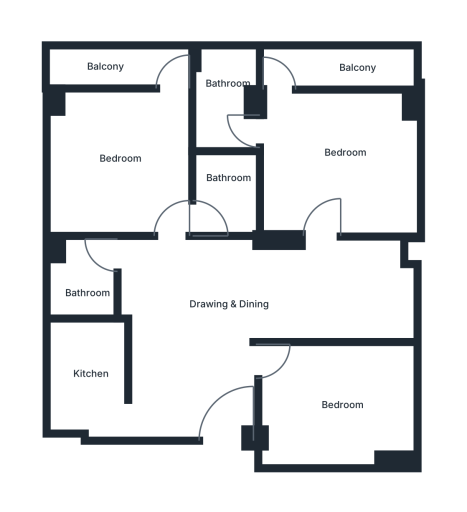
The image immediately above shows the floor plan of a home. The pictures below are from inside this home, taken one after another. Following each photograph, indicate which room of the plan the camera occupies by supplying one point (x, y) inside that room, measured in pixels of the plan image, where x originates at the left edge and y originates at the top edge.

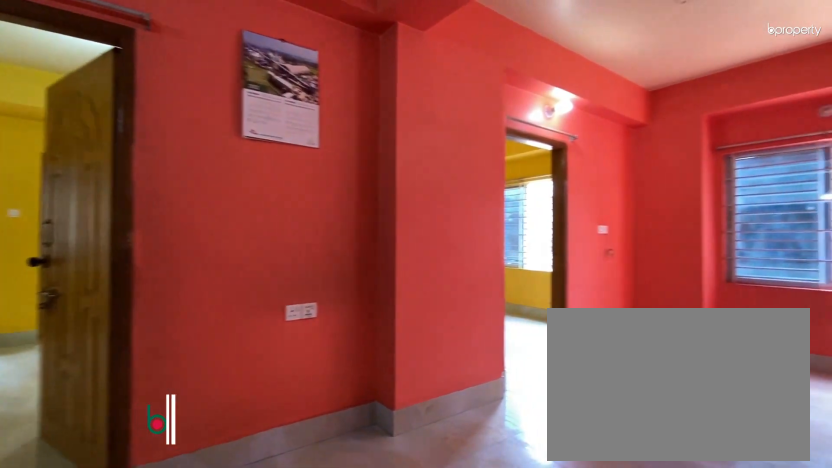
(209, 298)
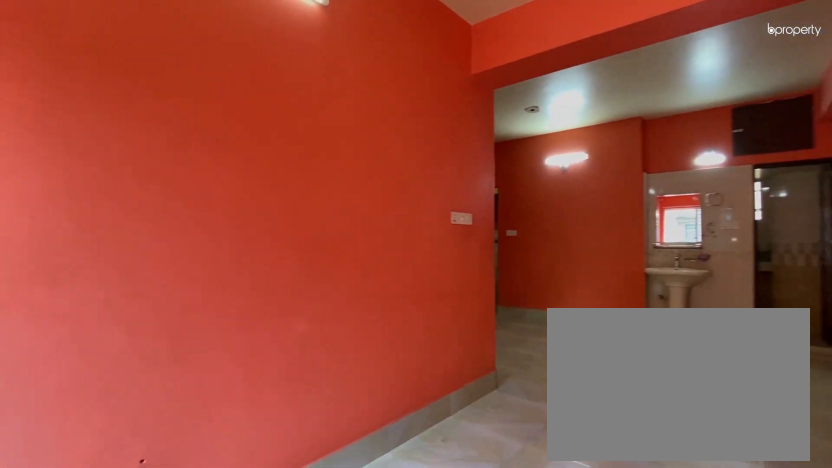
(244, 294)
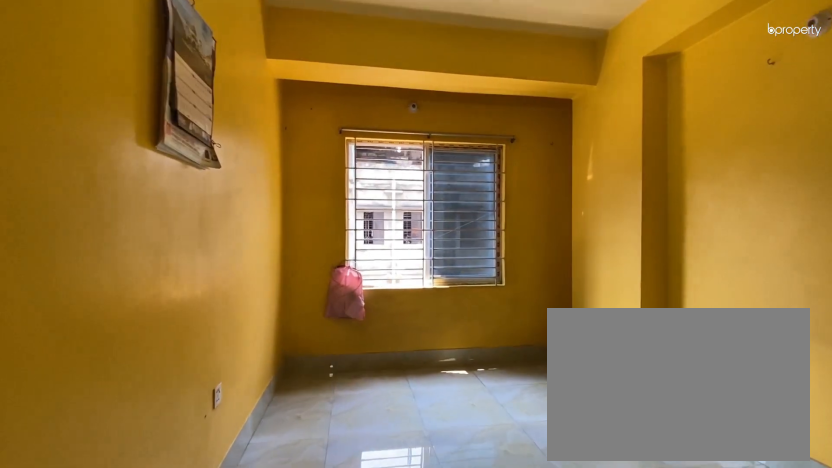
(322, 399)
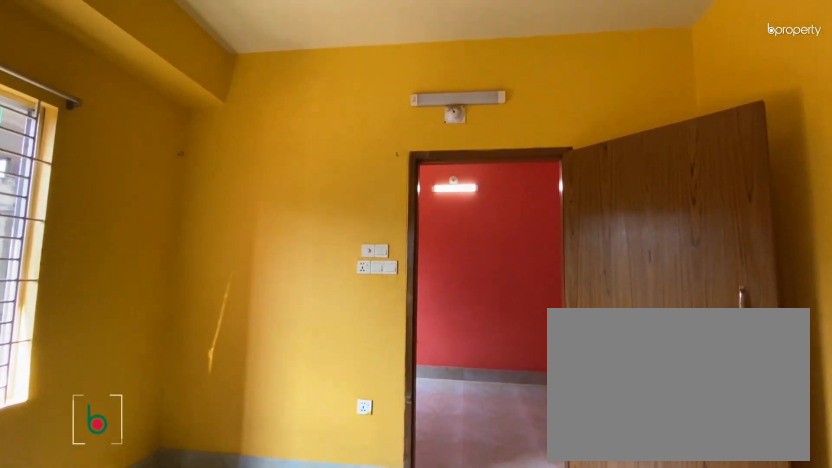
(317, 160)
